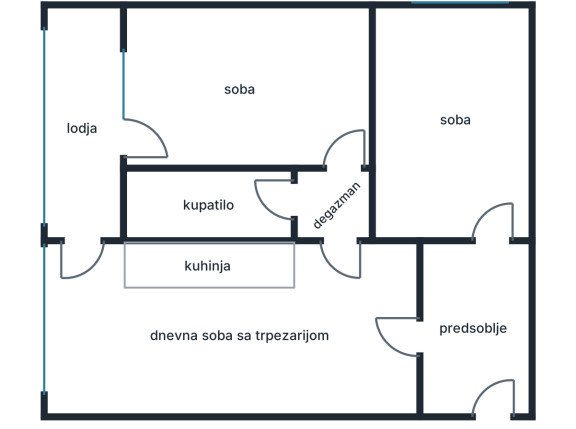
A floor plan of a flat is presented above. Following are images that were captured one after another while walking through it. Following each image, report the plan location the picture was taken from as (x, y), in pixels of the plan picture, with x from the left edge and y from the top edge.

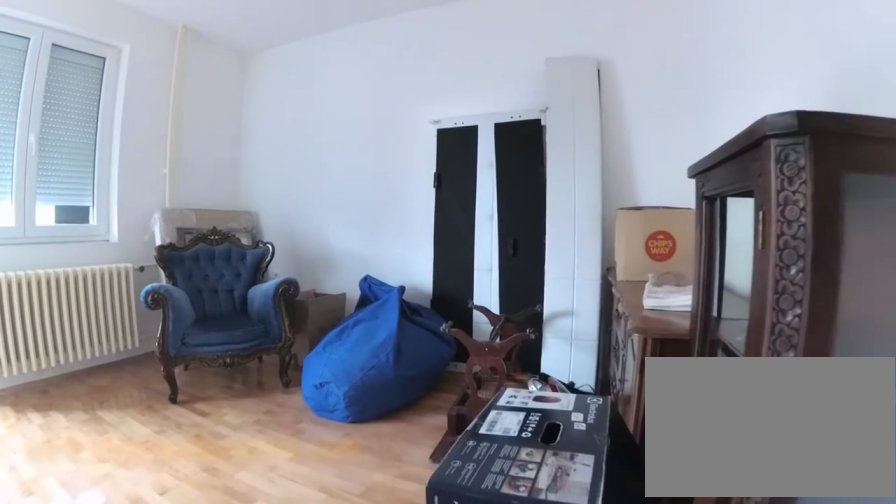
(343, 161)
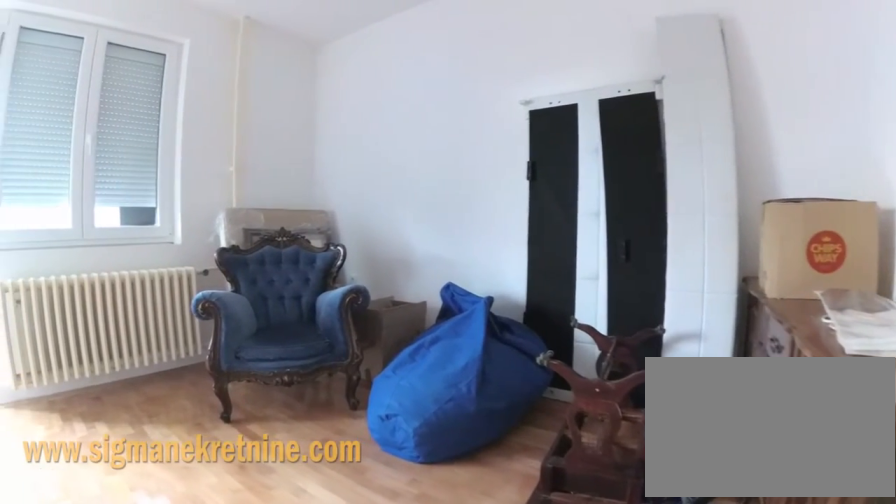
(341, 141)
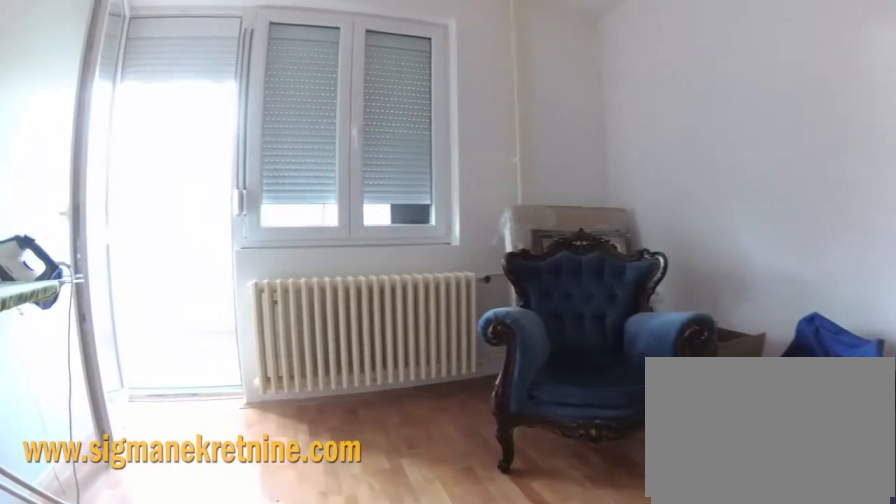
(319, 130)
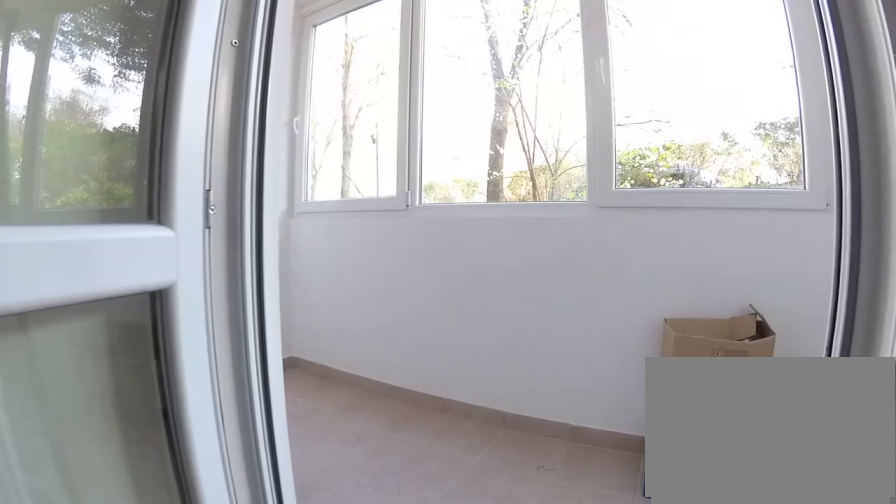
(145, 134)
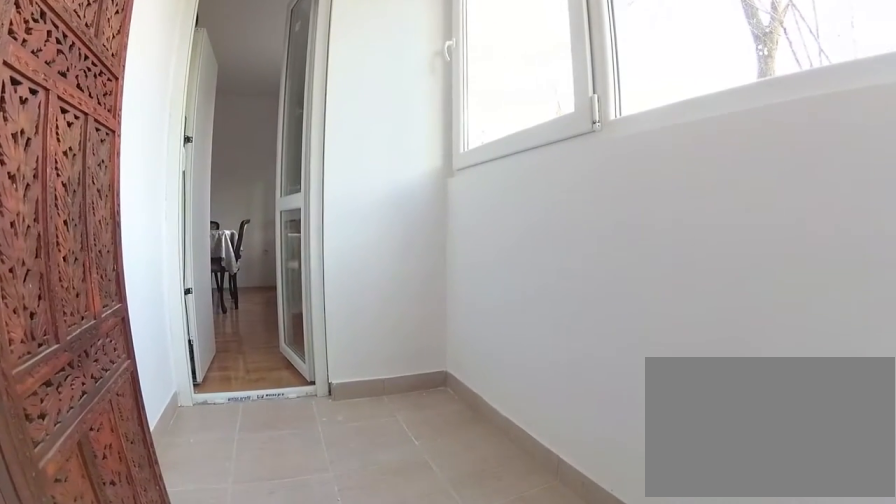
(96, 131)
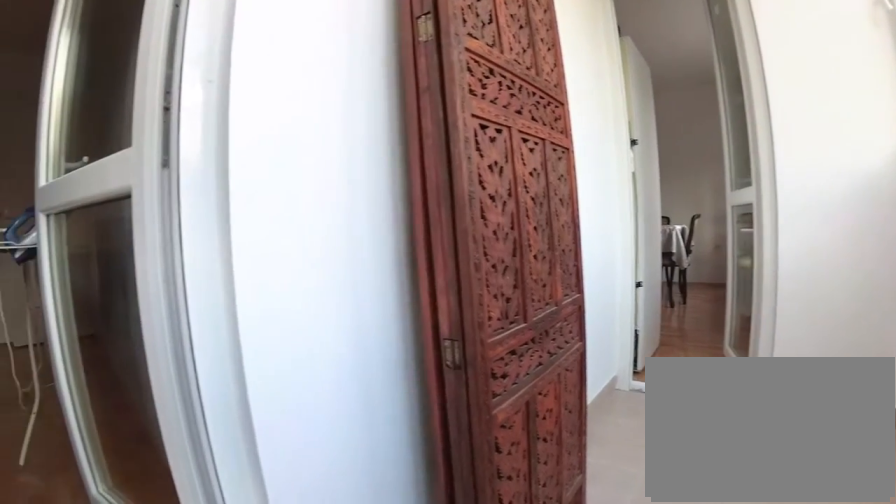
(82, 134)
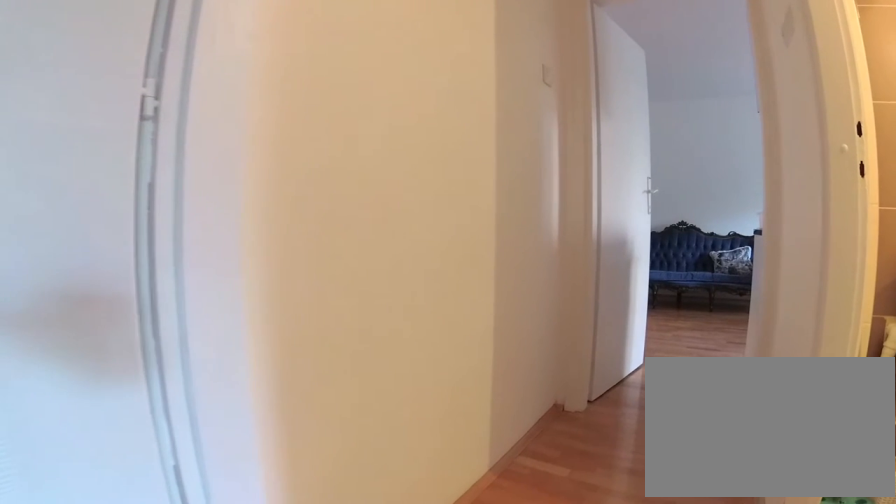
(340, 137)
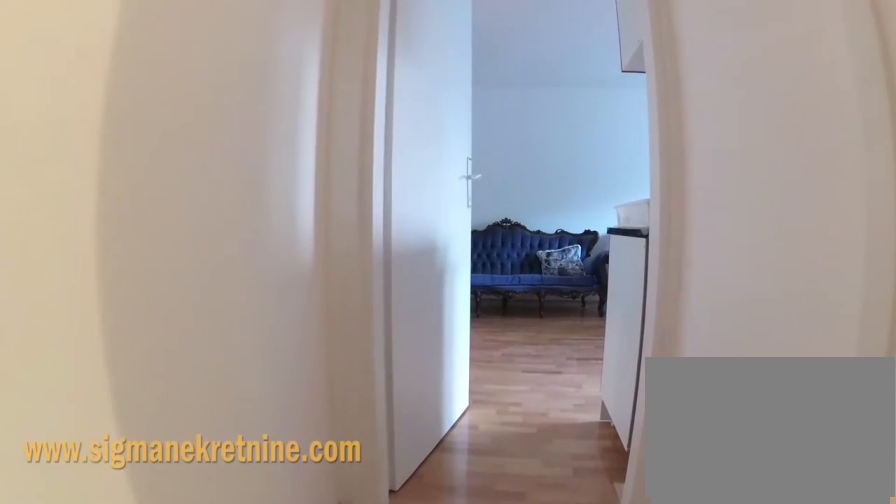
(342, 169)
